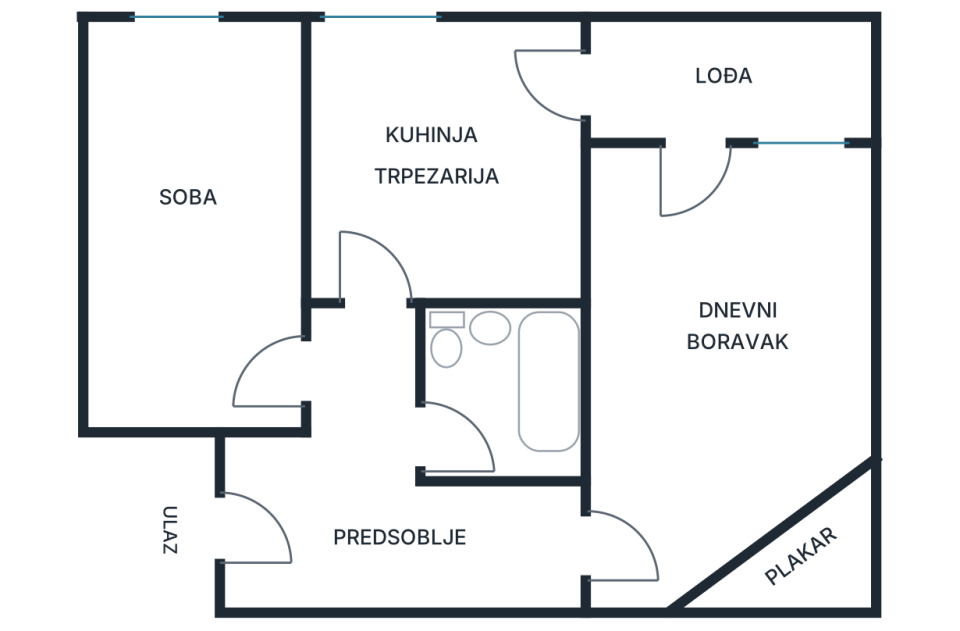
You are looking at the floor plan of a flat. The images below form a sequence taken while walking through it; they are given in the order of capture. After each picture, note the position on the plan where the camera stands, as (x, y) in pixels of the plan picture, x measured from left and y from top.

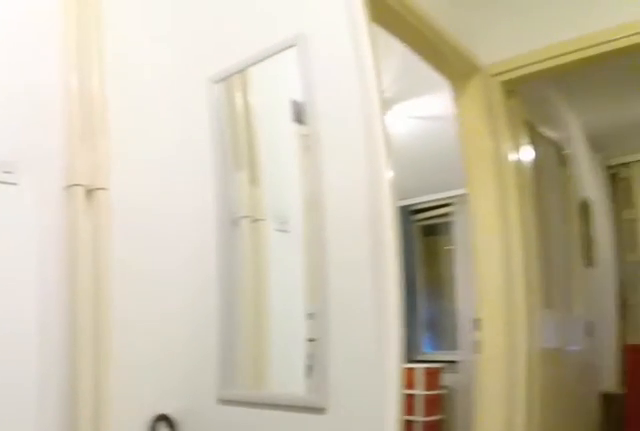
(379, 553)
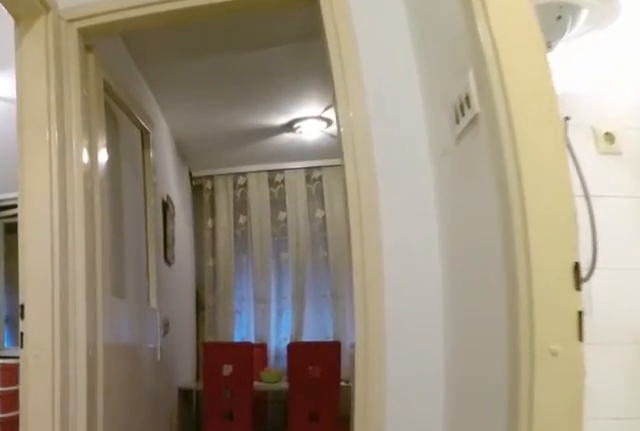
(365, 457)
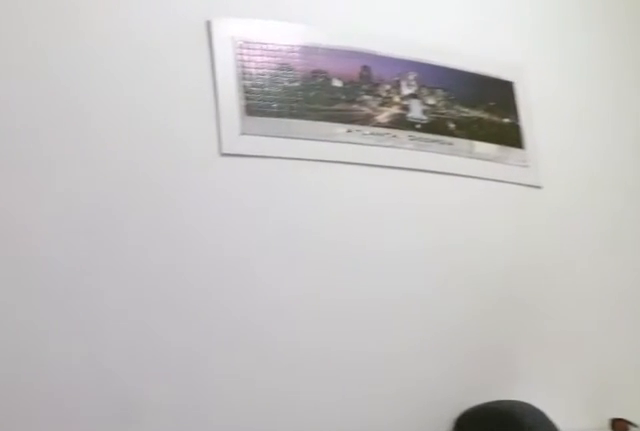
(259, 346)
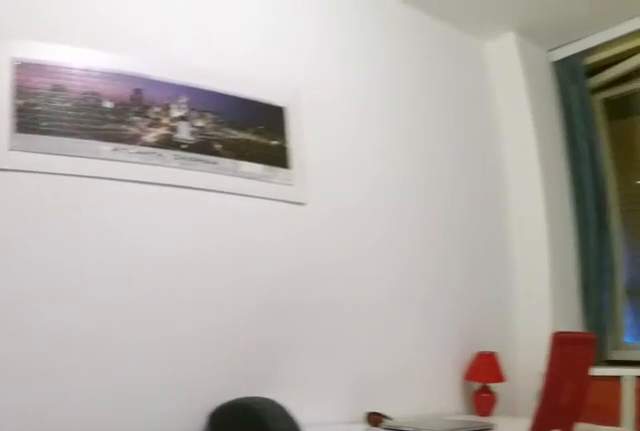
(258, 361)
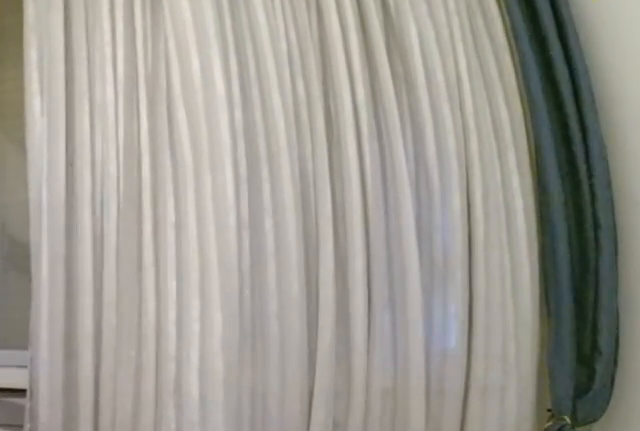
(200, 187)
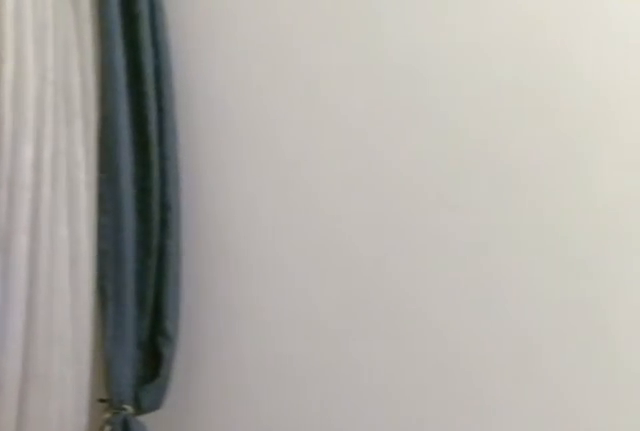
(163, 103)
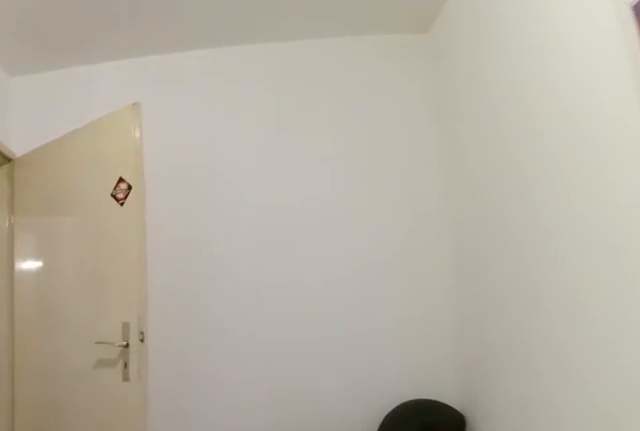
(205, 168)
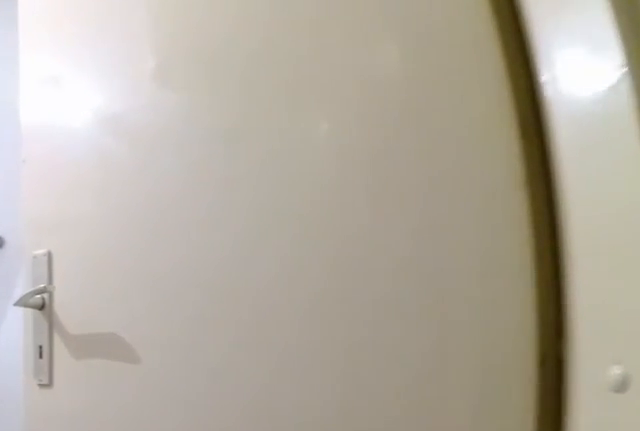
(362, 419)
